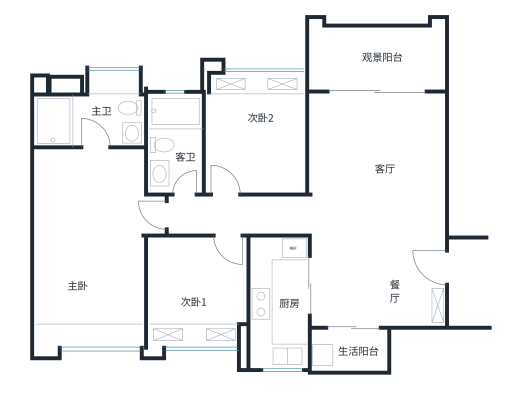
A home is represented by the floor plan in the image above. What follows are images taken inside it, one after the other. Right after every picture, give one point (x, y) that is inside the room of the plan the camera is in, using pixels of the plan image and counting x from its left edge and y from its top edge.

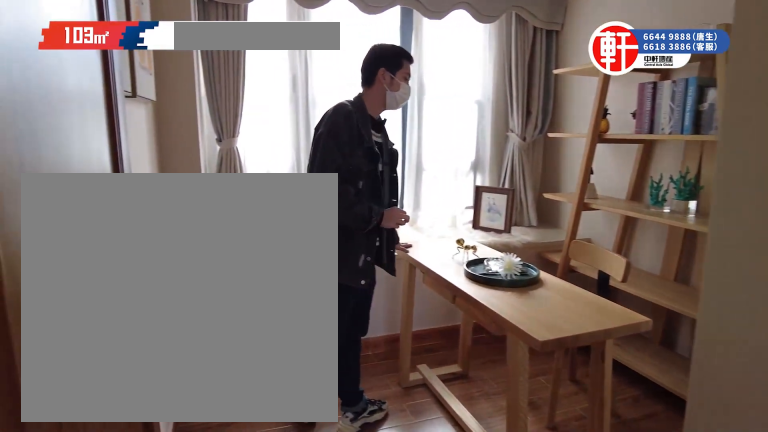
(198, 297)
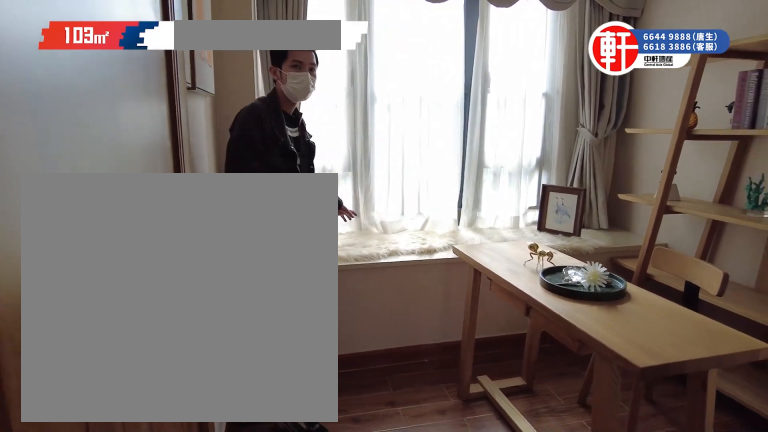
(198, 297)
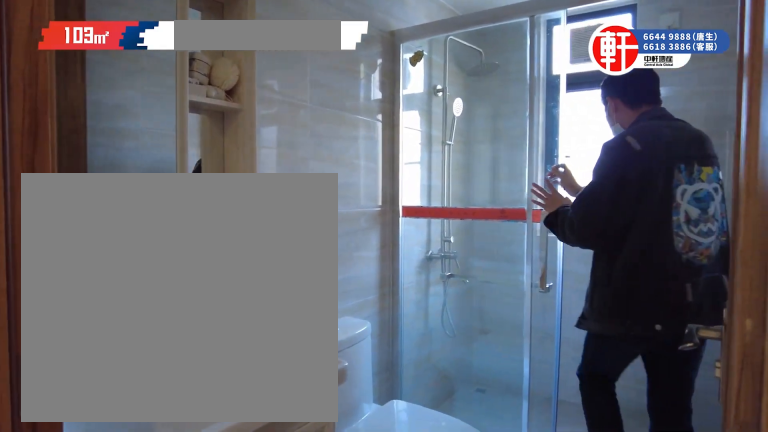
(175, 165)
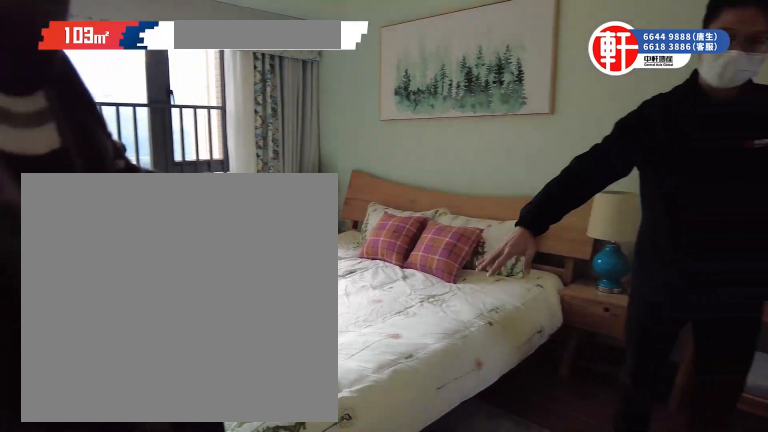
(94, 251)
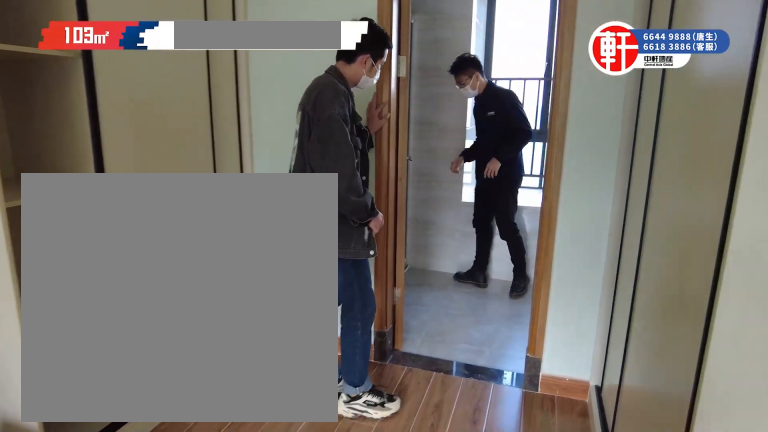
(94, 251)
